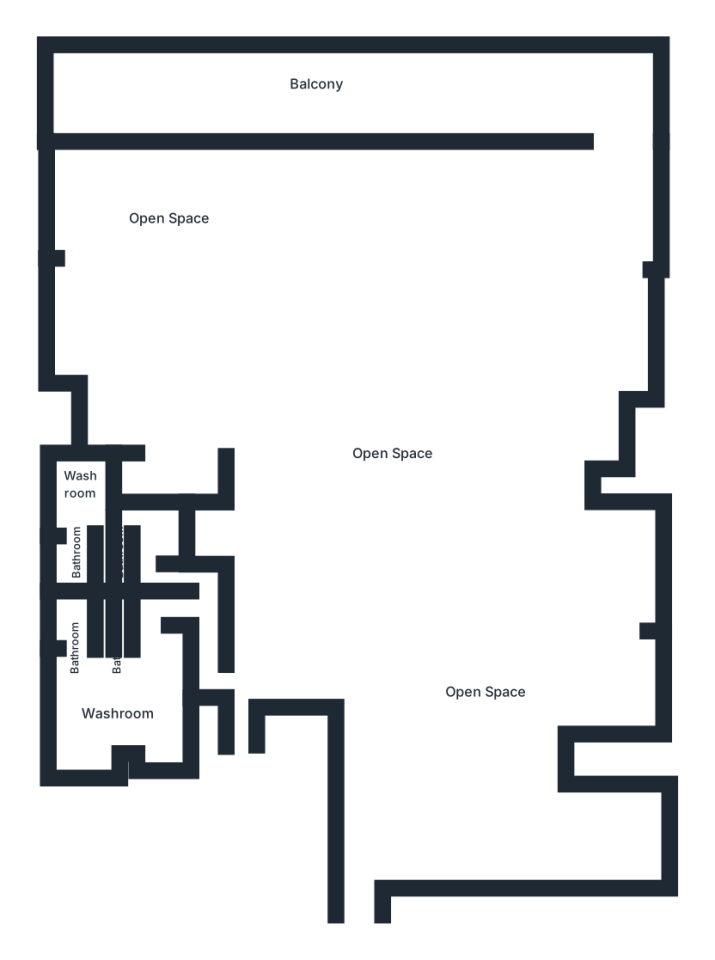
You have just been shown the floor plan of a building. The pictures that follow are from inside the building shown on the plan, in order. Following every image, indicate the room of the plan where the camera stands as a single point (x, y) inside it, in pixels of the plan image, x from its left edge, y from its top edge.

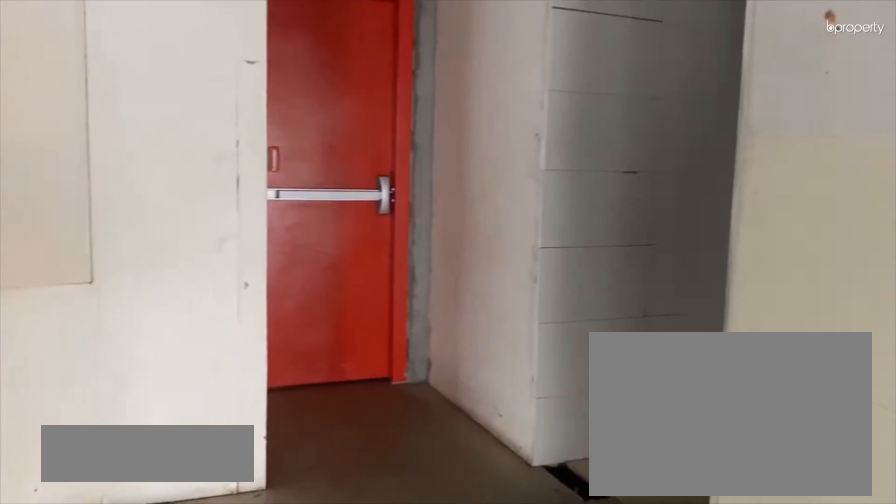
(296, 641)
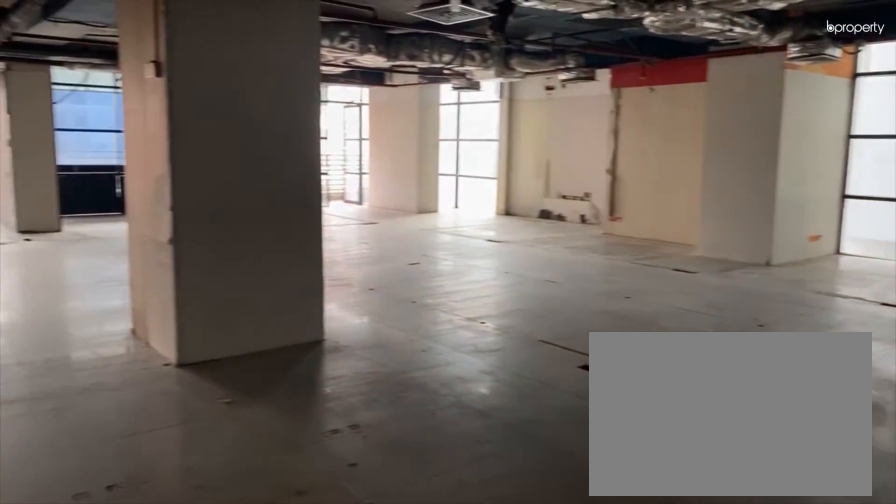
(296, 641)
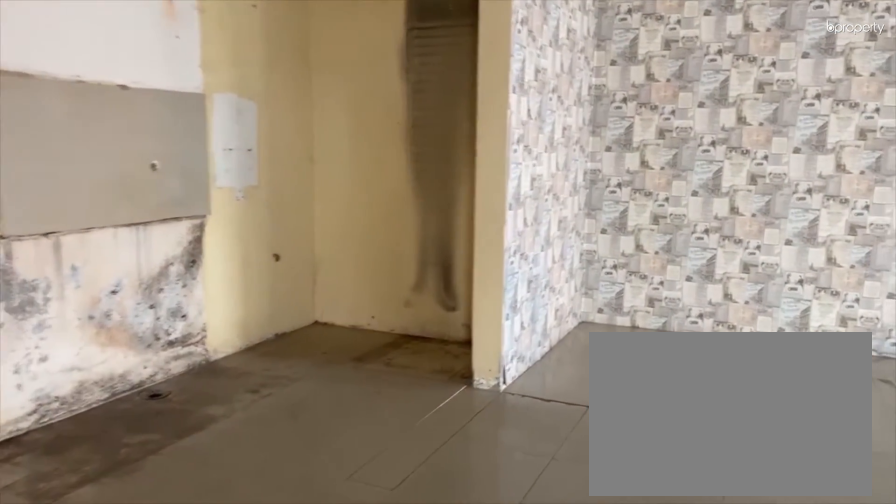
(189, 403)
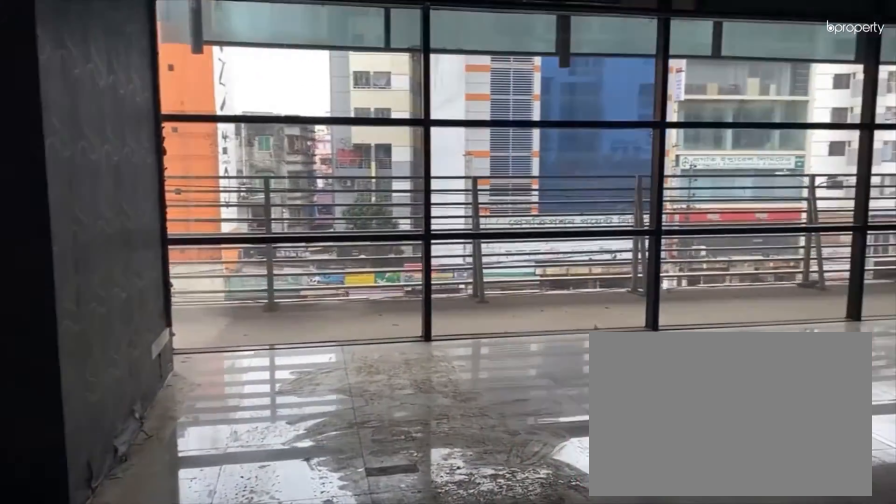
(243, 242)
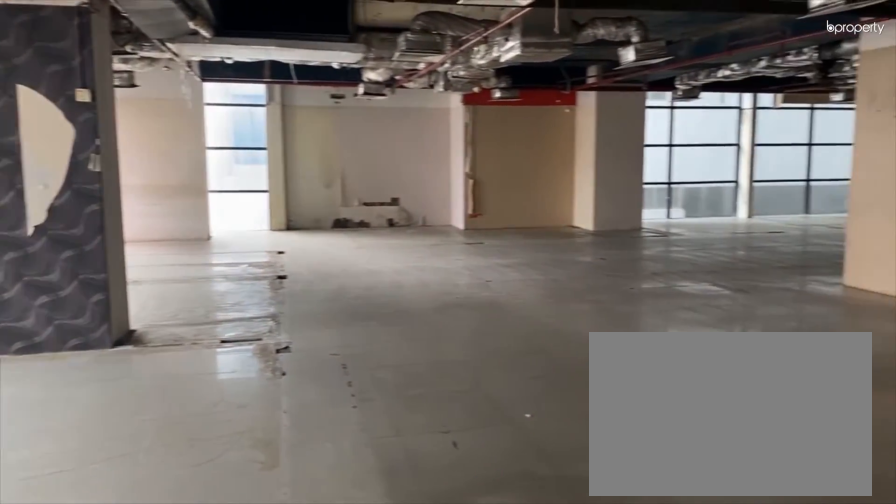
(515, 233)
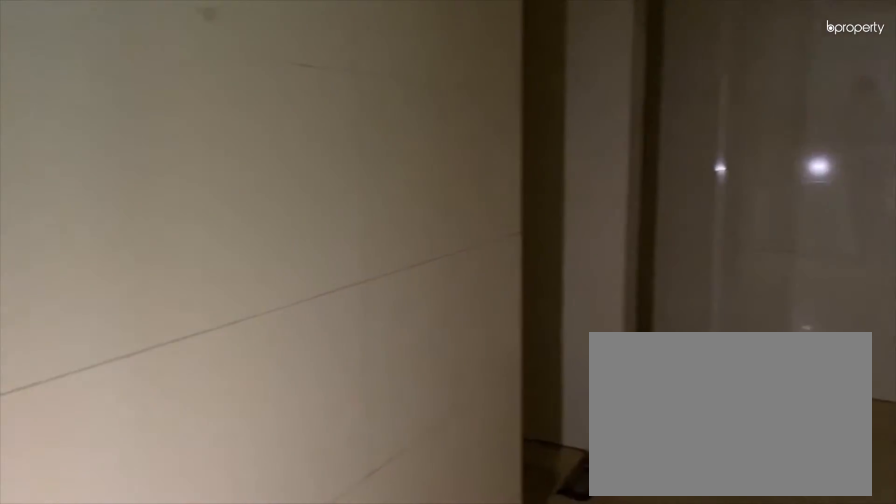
(204, 641)
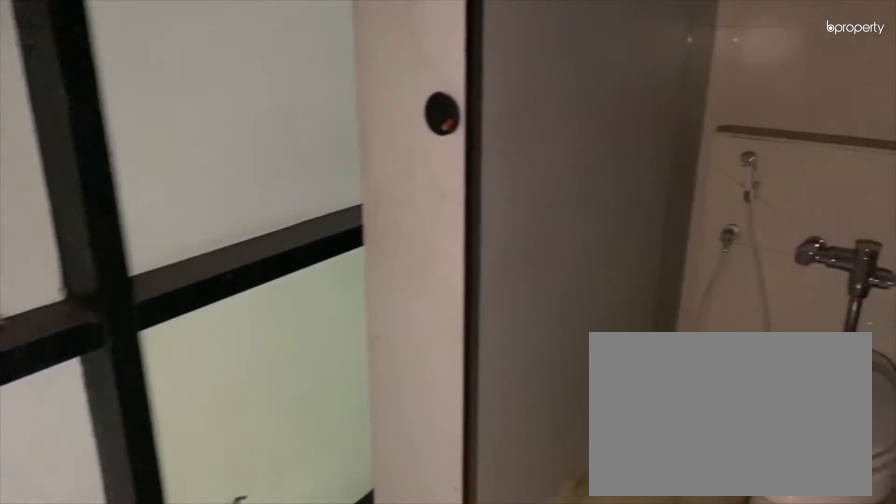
(140, 690)
